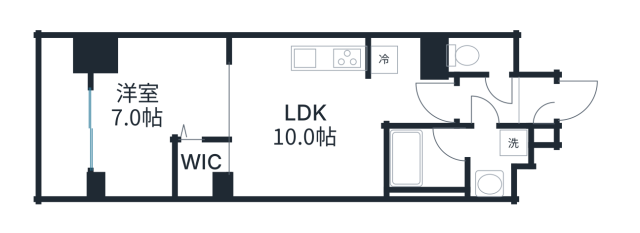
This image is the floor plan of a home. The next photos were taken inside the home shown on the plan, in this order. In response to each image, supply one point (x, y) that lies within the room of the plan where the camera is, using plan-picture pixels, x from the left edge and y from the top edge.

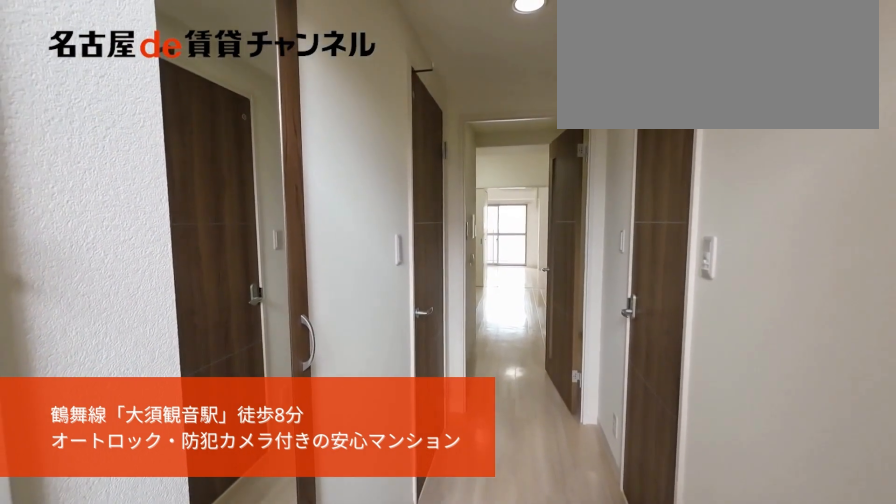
(537, 106)
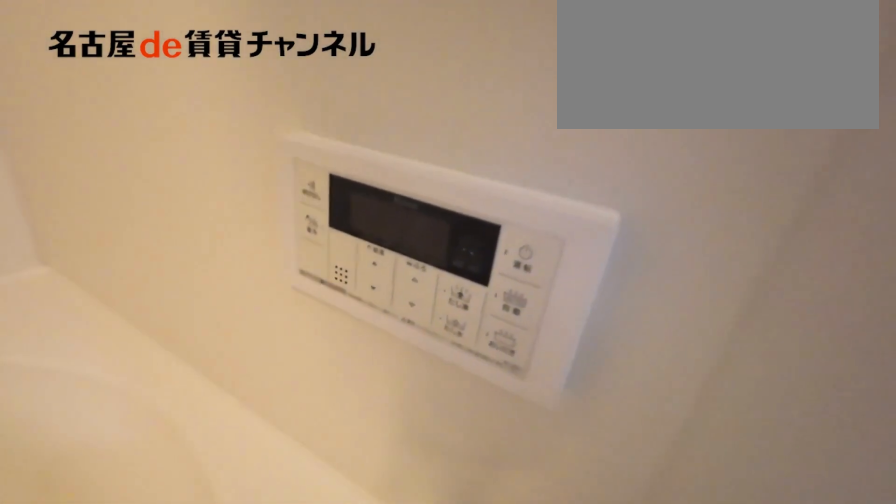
(454, 160)
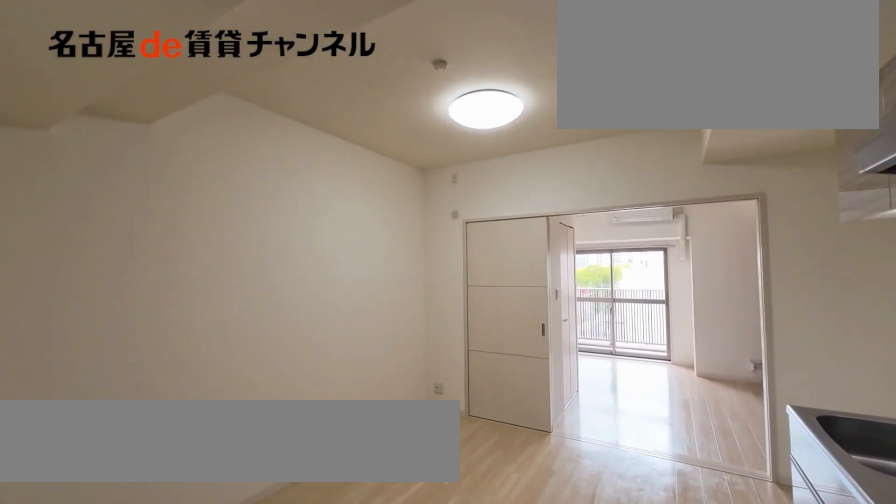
(307, 116)
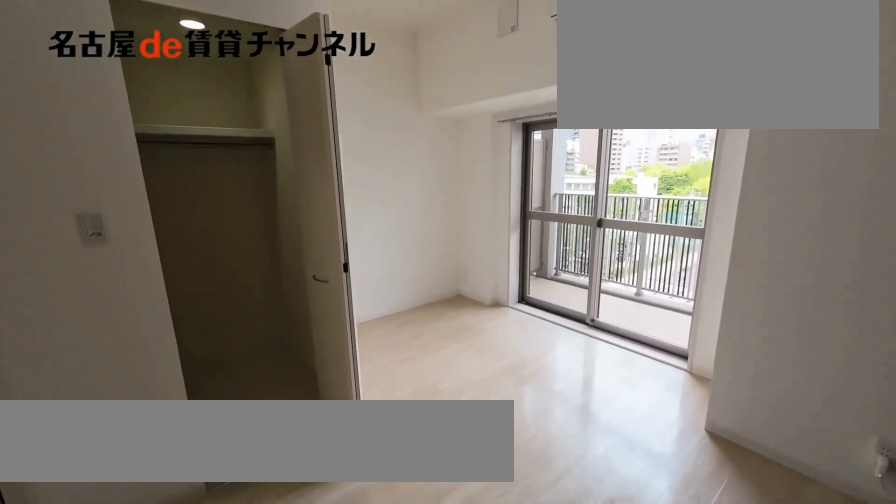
(159, 116)
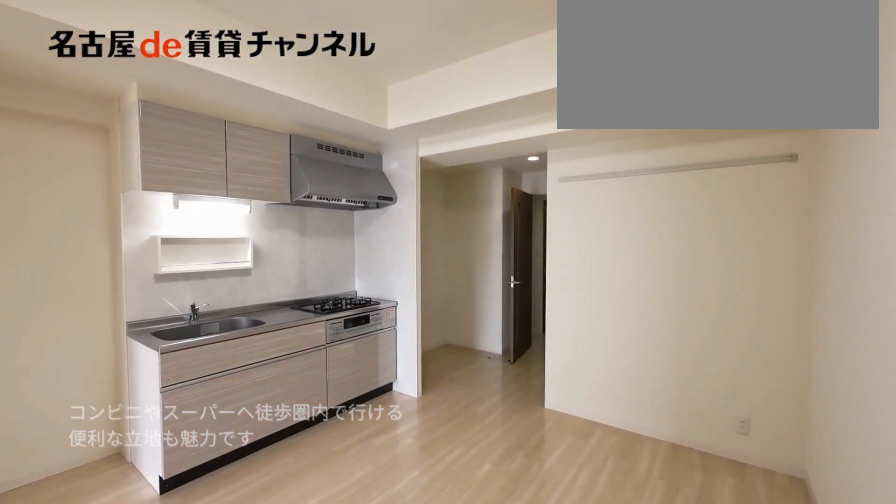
(307, 116)
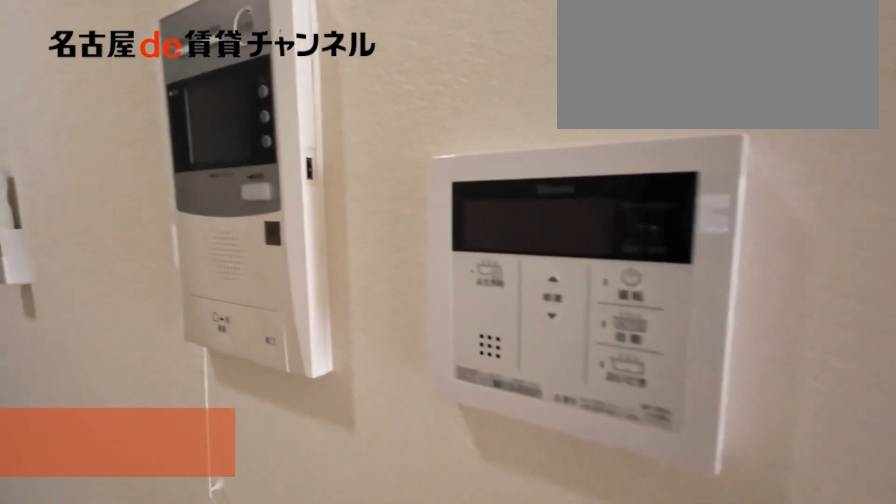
(307, 116)
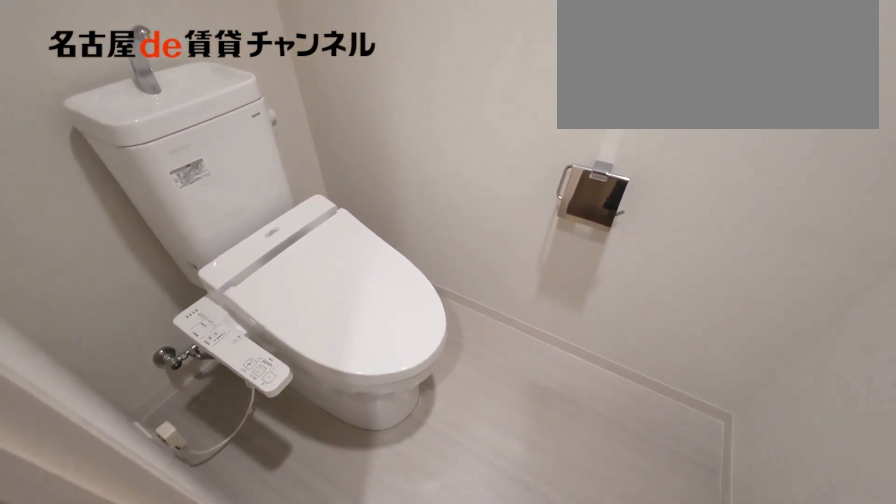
(481, 56)
